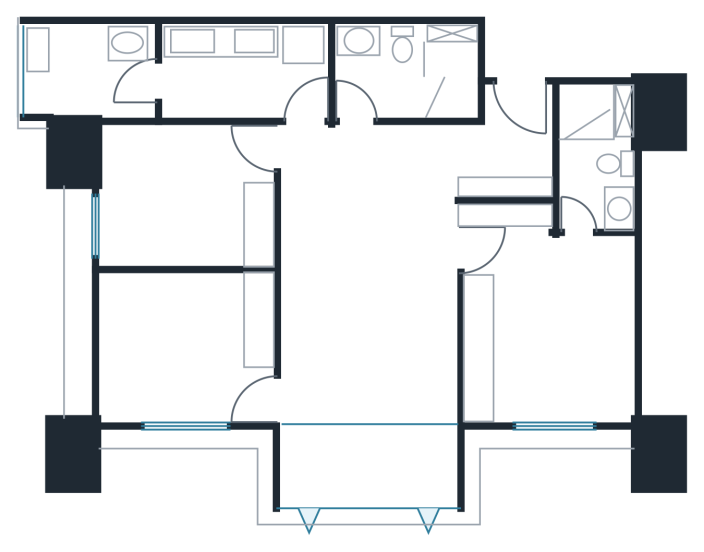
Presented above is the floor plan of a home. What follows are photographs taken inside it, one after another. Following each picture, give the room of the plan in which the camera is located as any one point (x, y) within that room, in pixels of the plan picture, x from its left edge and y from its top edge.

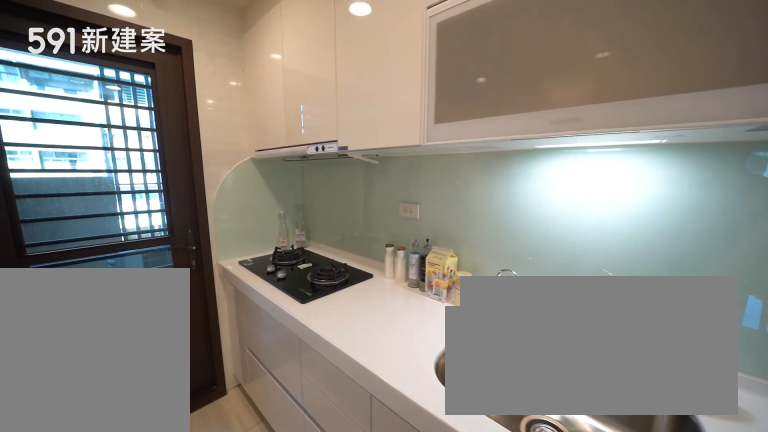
(241, 73)
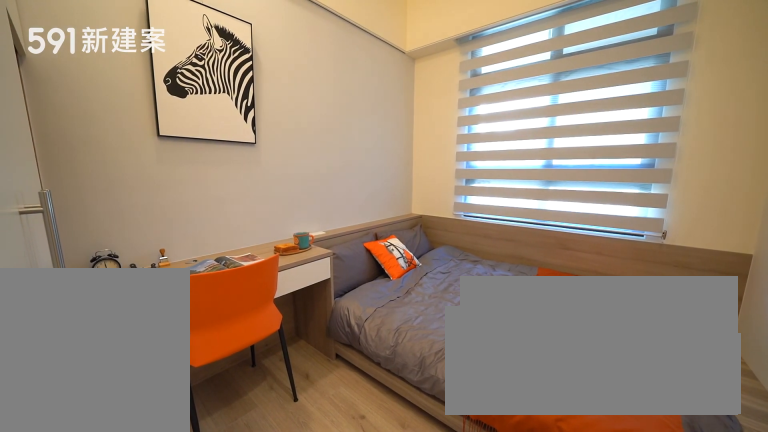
(183, 197)
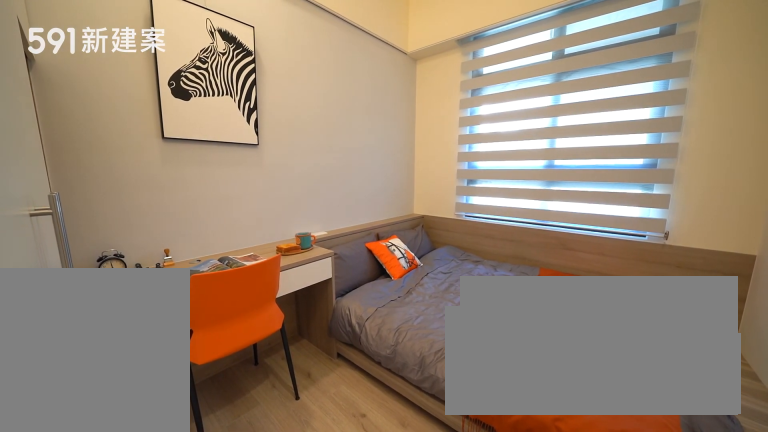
(183, 197)
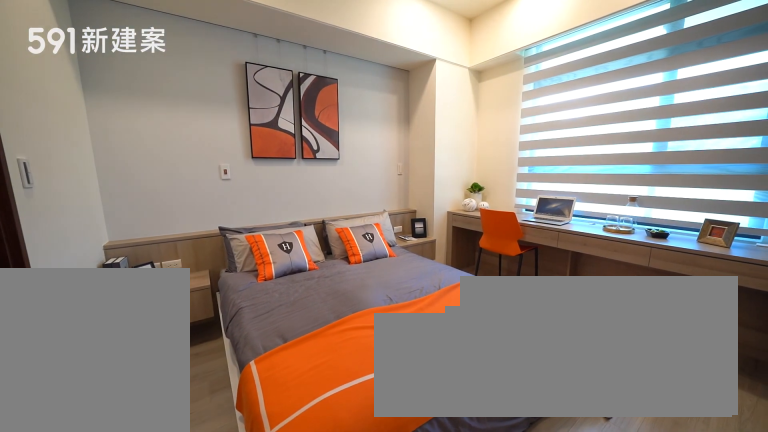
(549, 333)
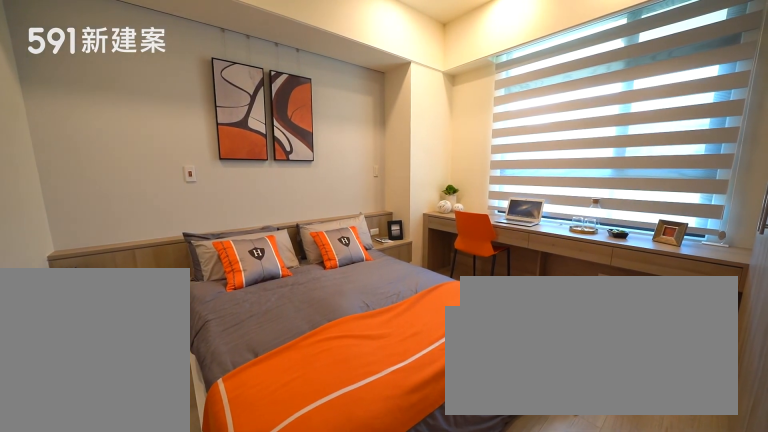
(549, 333)
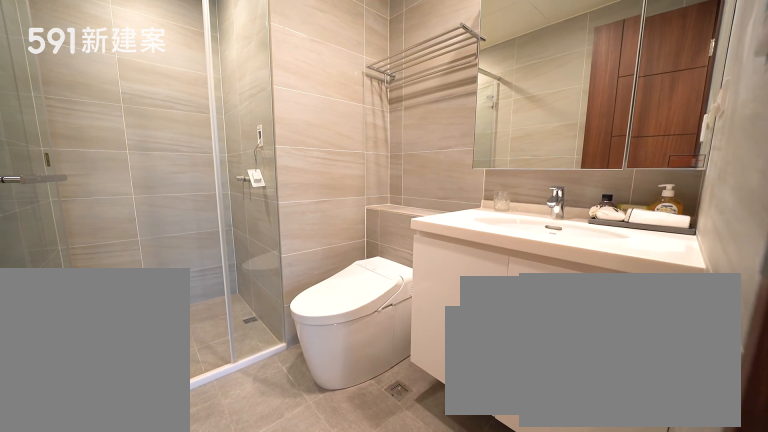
(596, 148)
